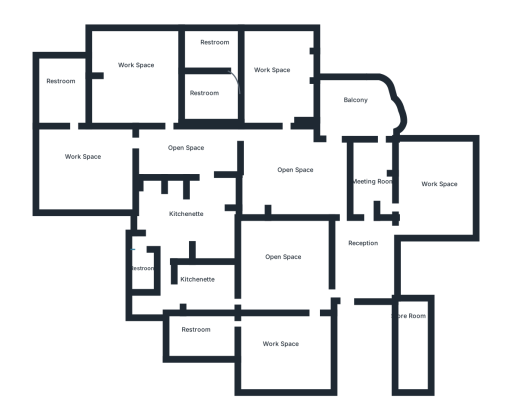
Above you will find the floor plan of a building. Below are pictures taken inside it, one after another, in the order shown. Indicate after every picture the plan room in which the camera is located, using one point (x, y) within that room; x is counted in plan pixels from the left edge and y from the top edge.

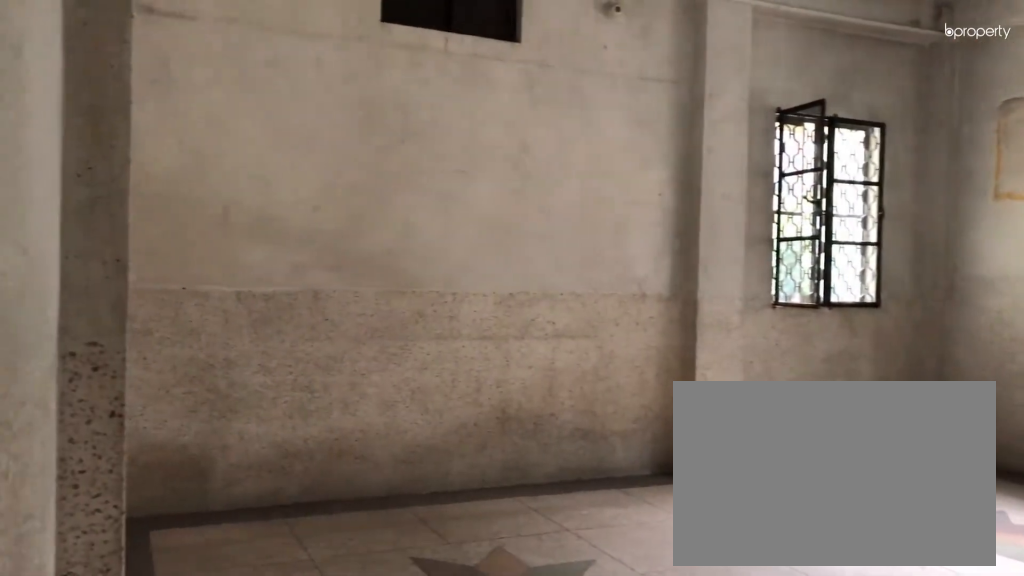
(137, 65)
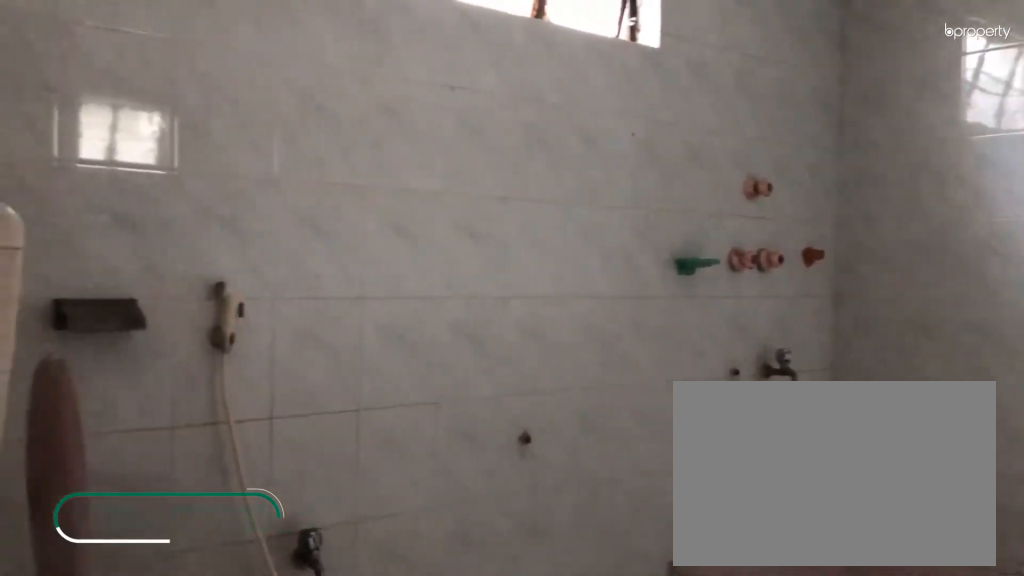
(212, 45)
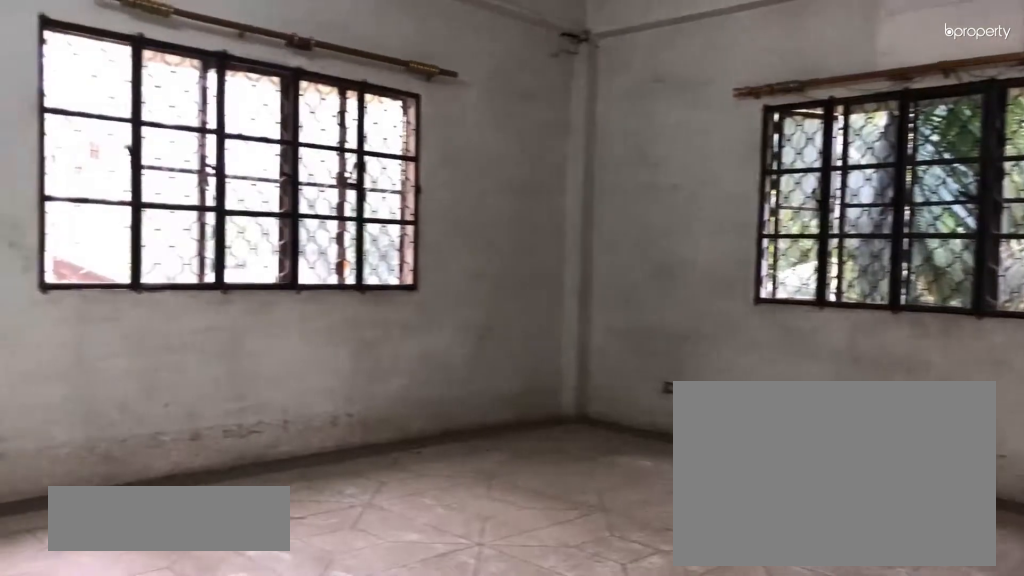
(77, 157)
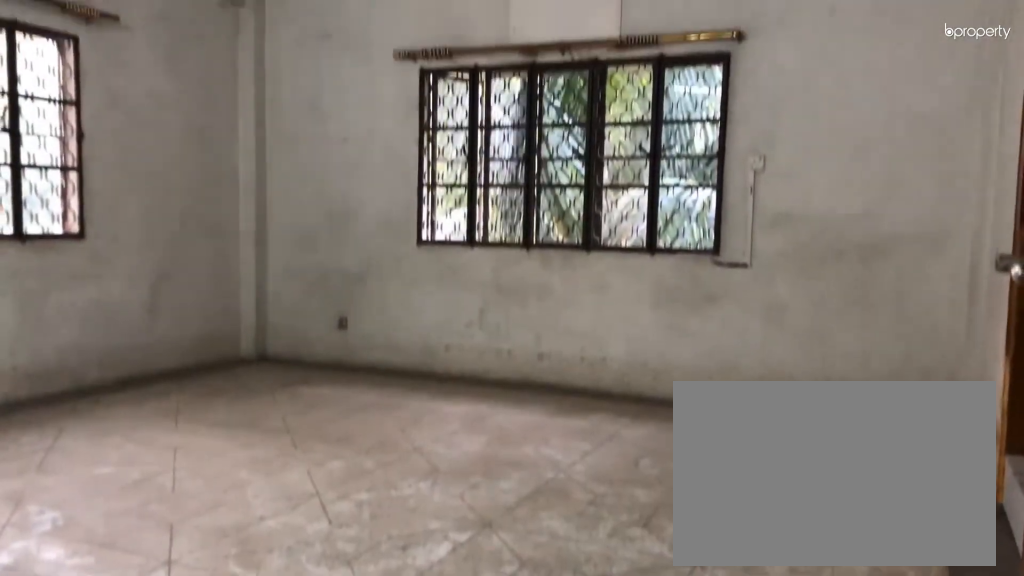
(77, 157)
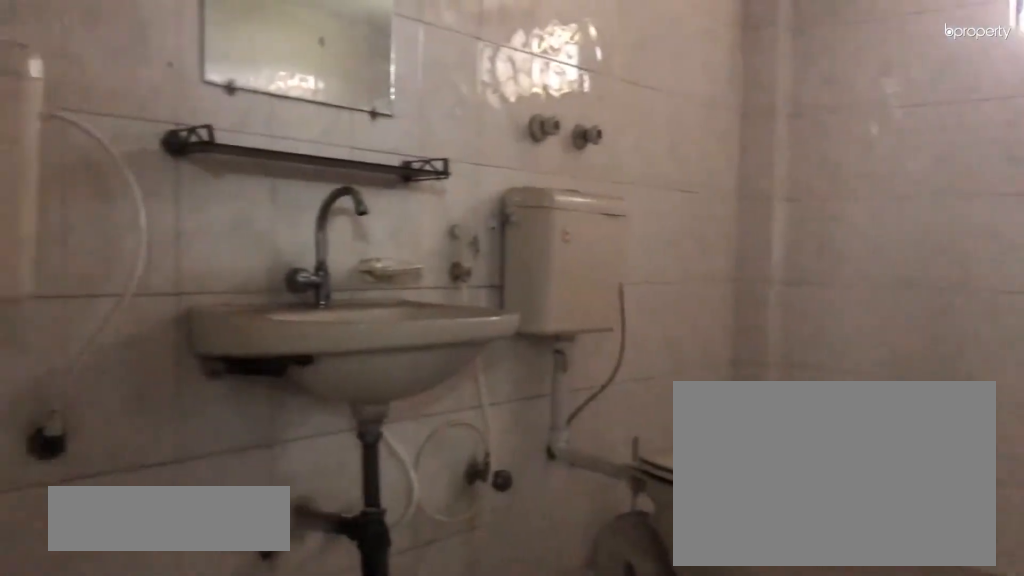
(69, 94)
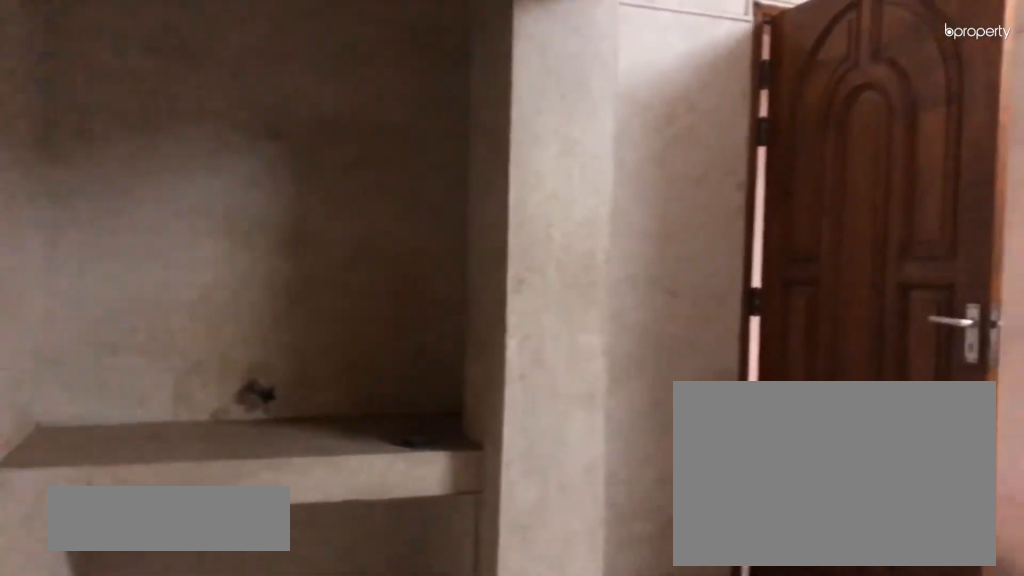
(207, 219)
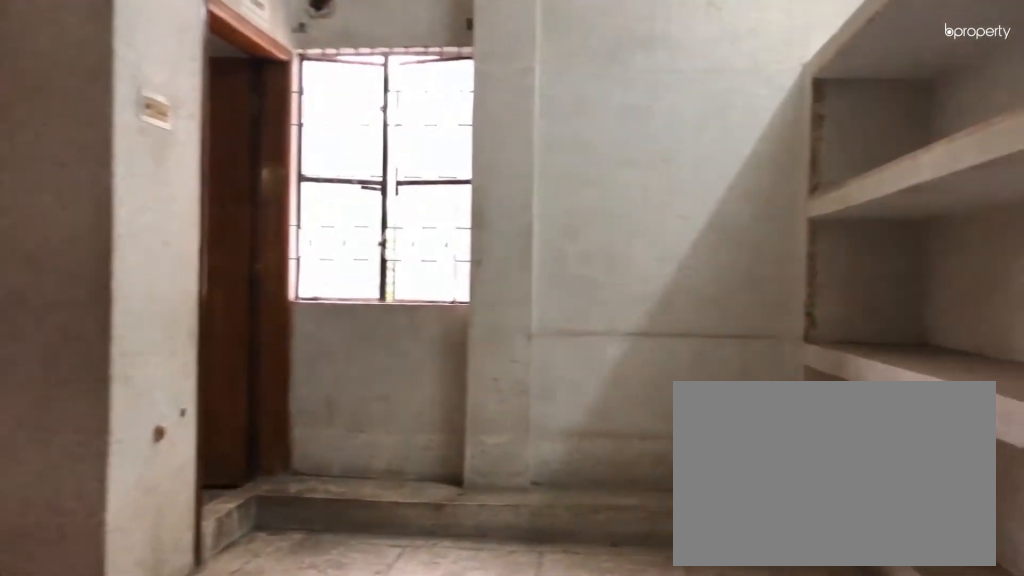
(207, 219)
